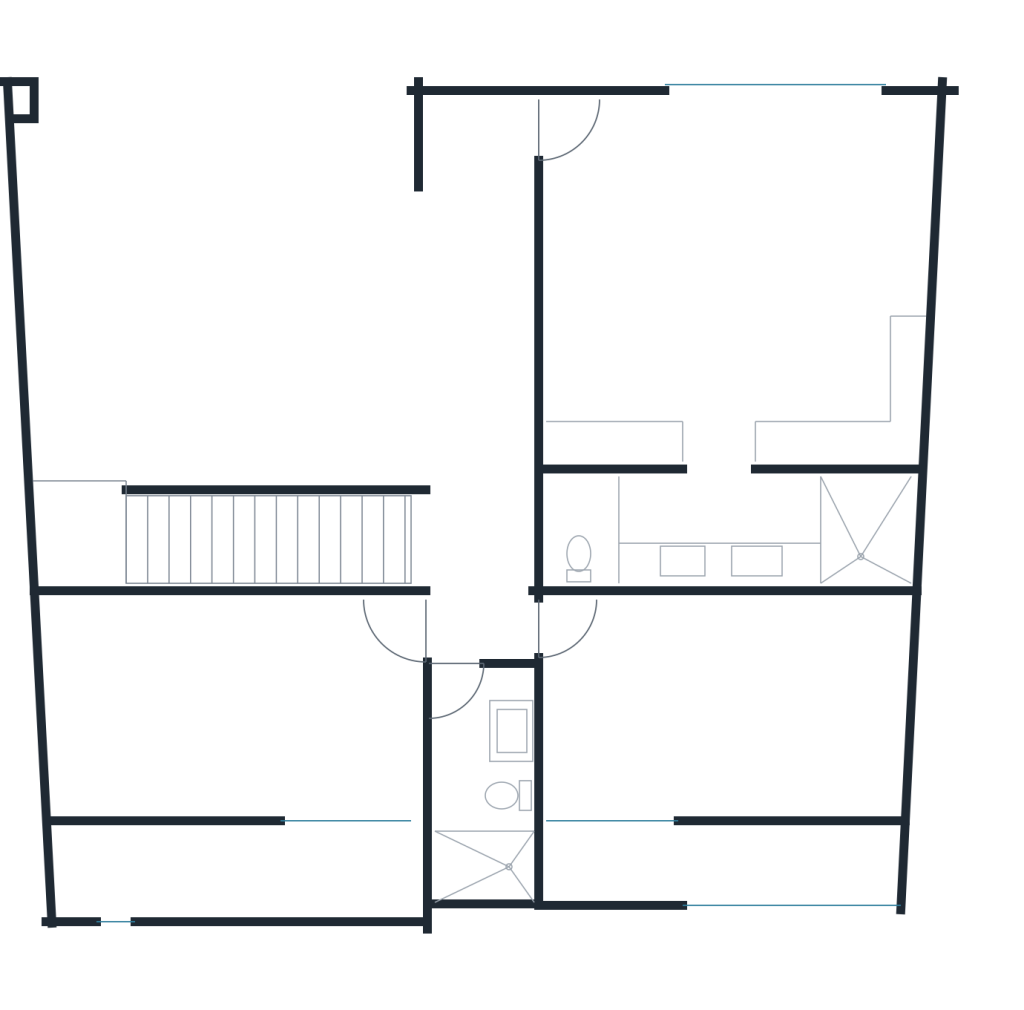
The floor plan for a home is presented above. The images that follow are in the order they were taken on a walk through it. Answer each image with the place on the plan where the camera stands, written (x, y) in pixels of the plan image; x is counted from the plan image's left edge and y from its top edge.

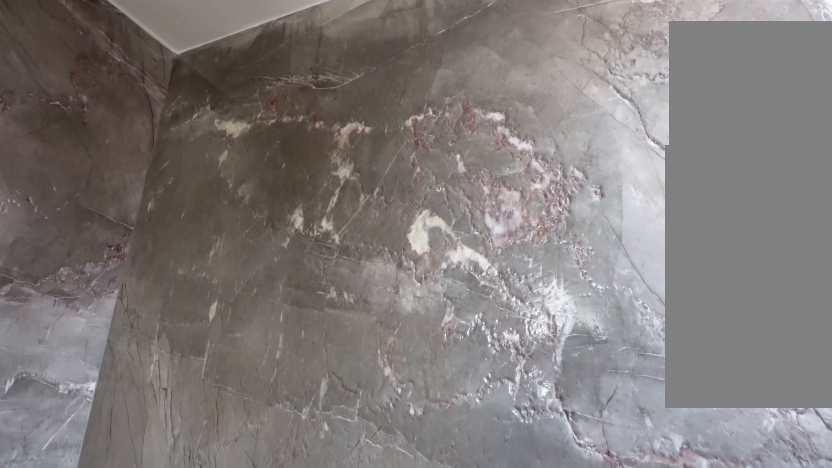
(472, 856)
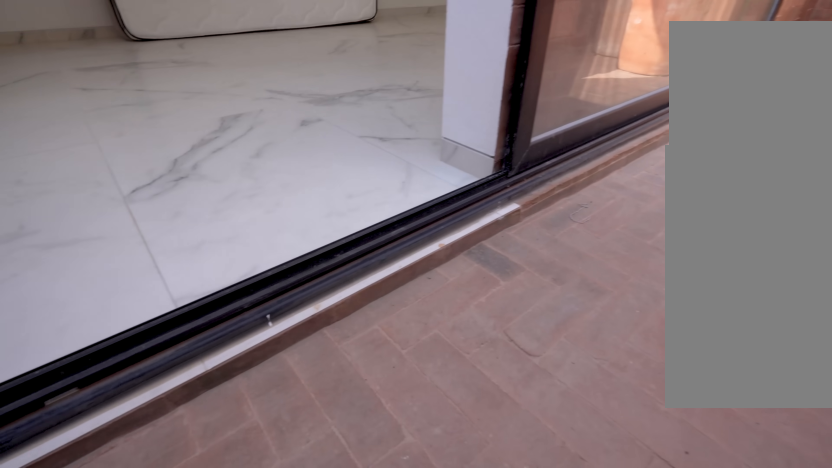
(682, 864)
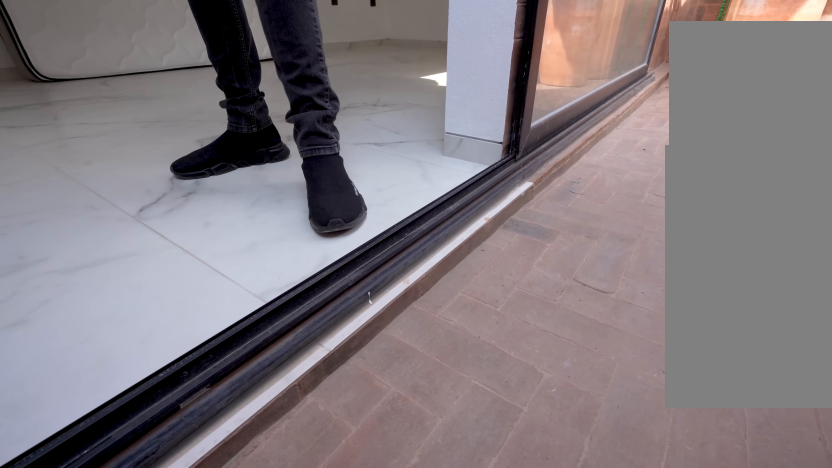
(645, 859)
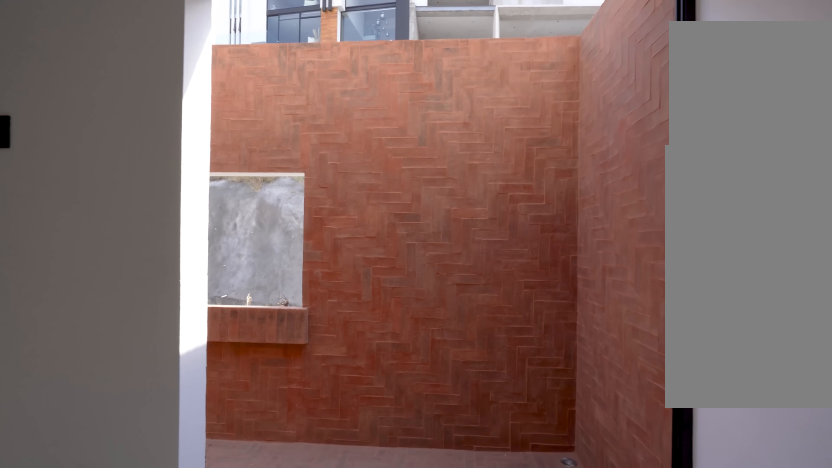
(608, 805)
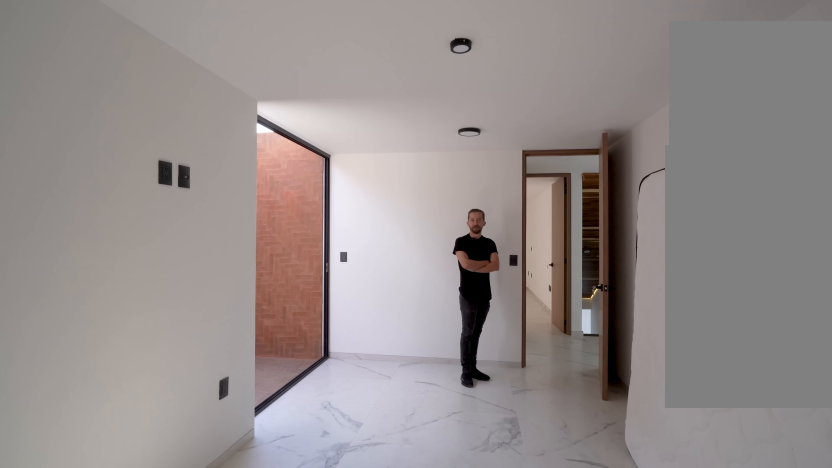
(838, 622)
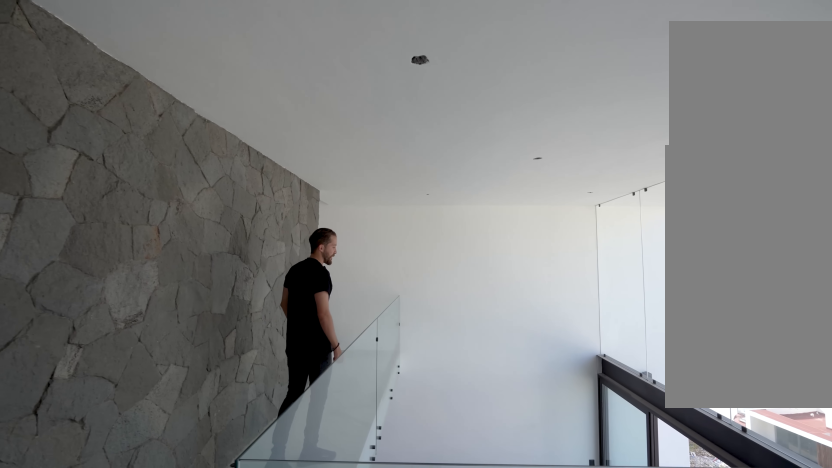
(466, 403)
